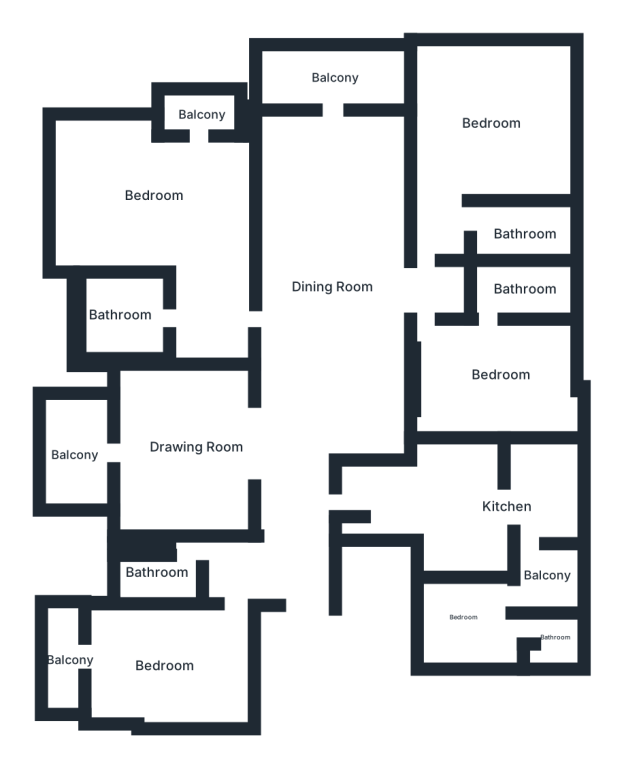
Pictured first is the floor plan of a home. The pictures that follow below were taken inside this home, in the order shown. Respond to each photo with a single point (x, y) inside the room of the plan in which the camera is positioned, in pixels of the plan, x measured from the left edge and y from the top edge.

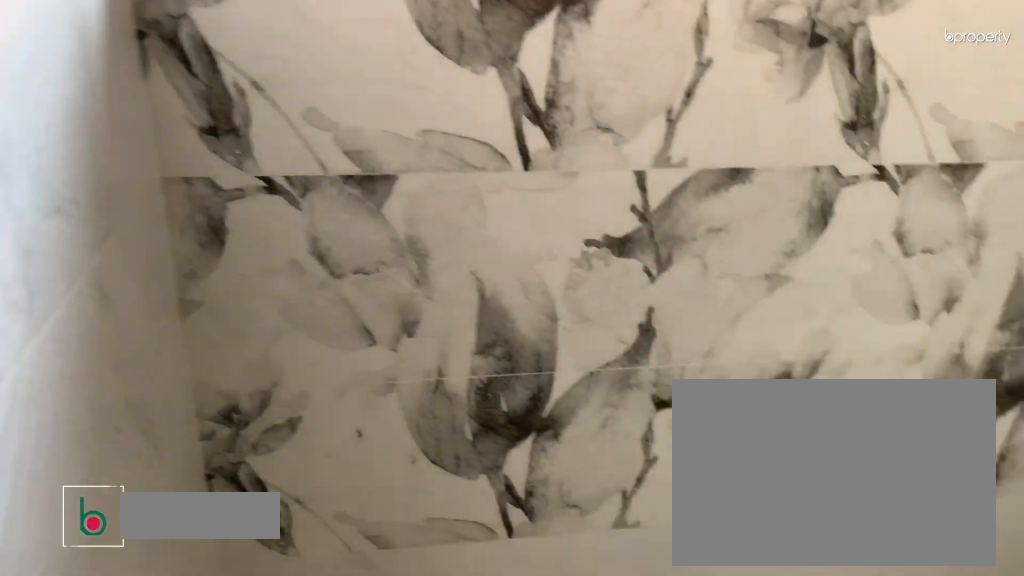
(522, 237)
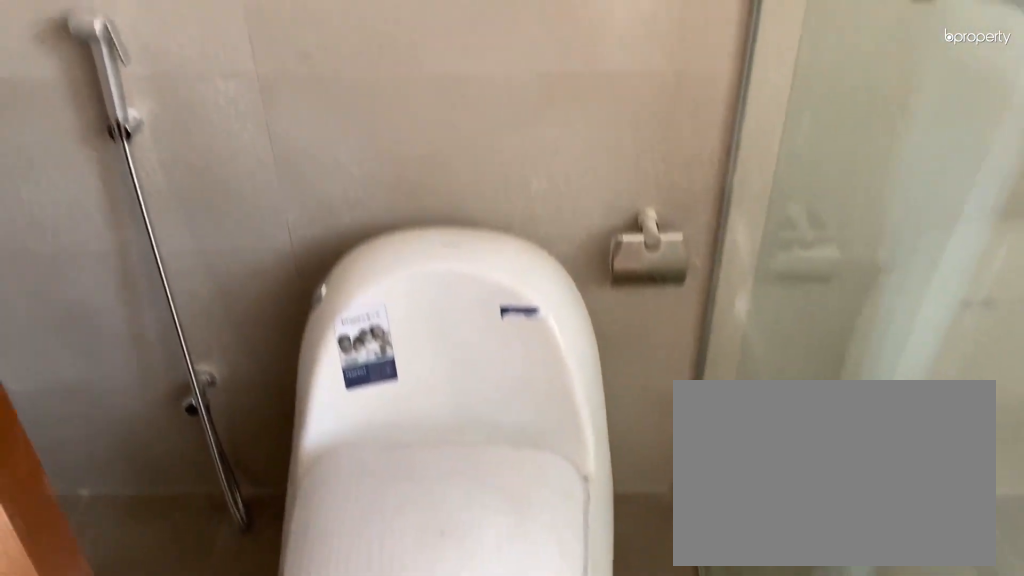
(119, 322)
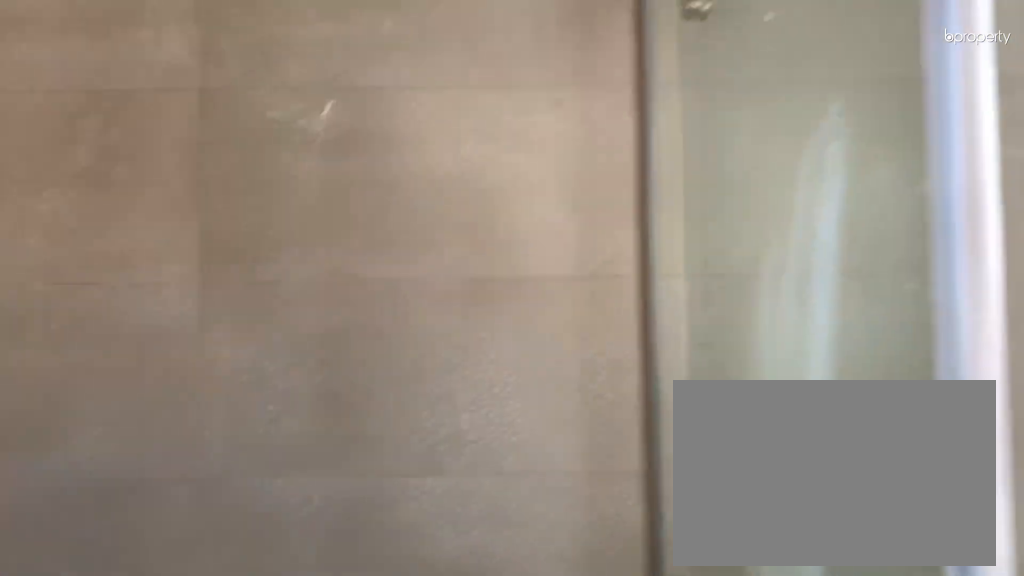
(119, 322)
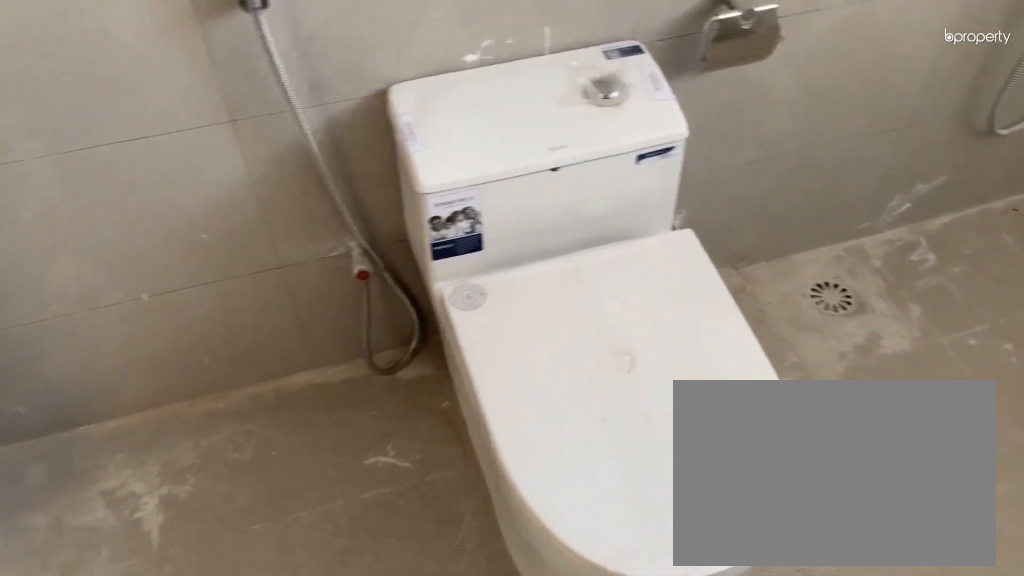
(147, 565)
